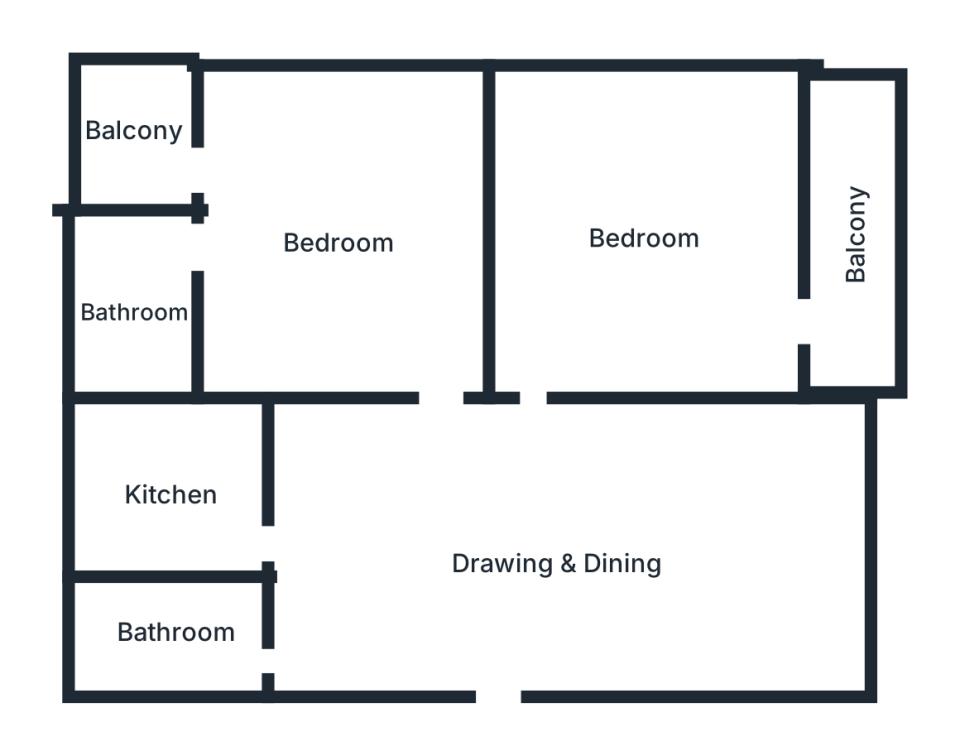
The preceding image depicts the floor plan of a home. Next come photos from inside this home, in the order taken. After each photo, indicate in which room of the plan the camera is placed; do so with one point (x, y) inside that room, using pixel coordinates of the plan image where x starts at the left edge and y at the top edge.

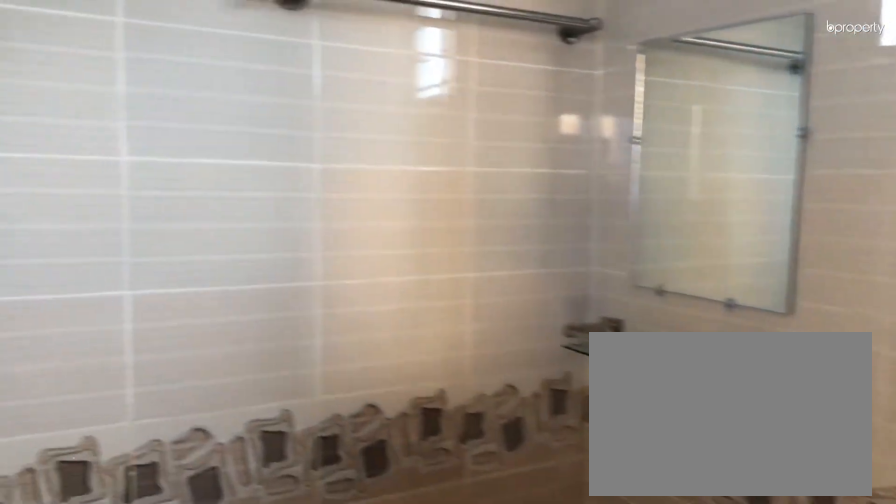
(130, 298)
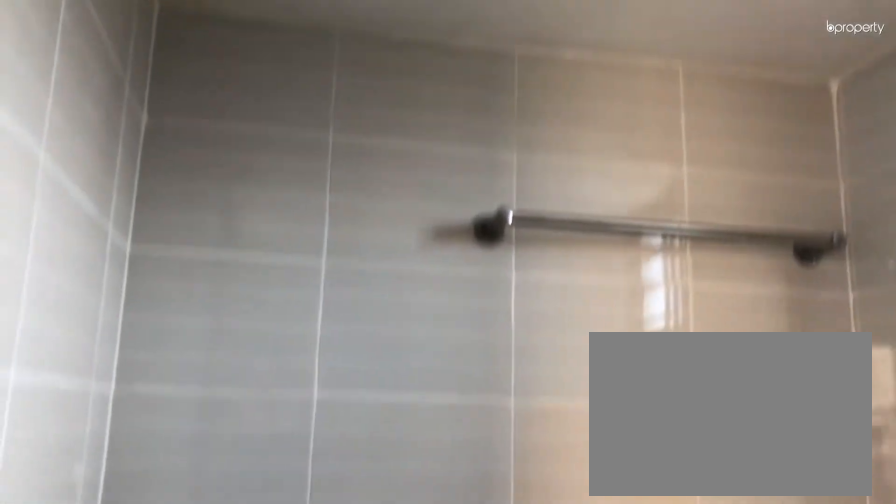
(130, 298)
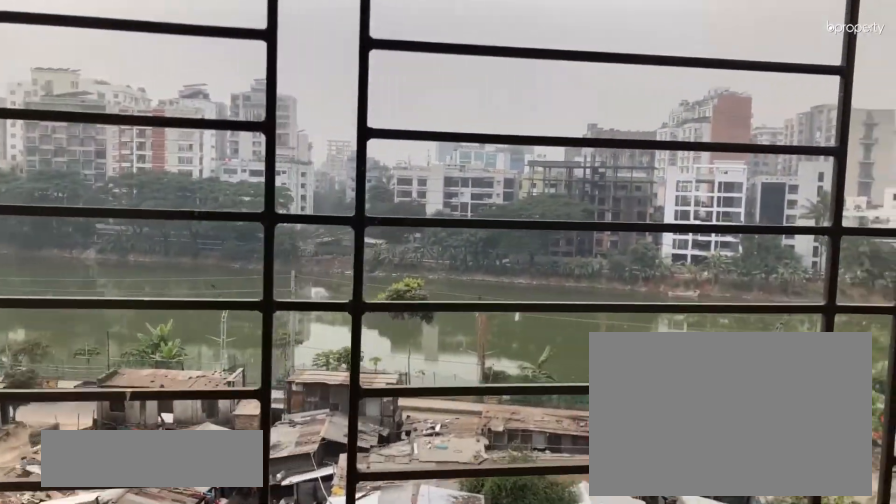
(147, 162)
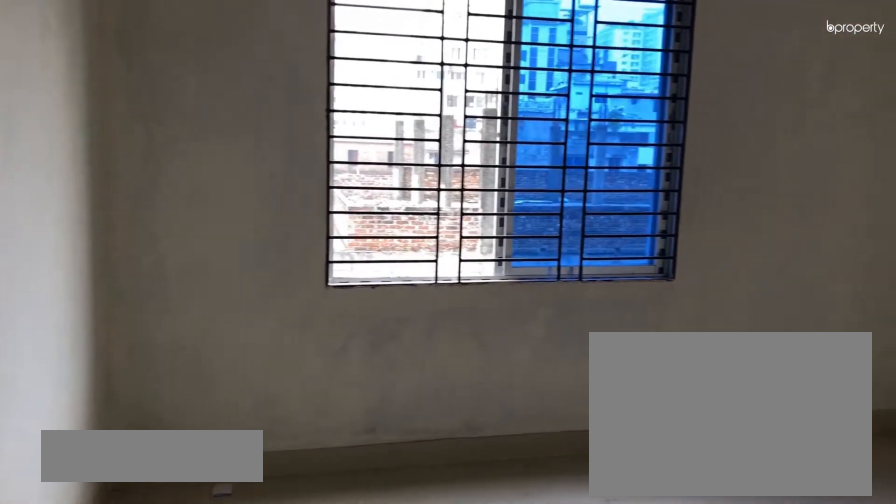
(643, 252)
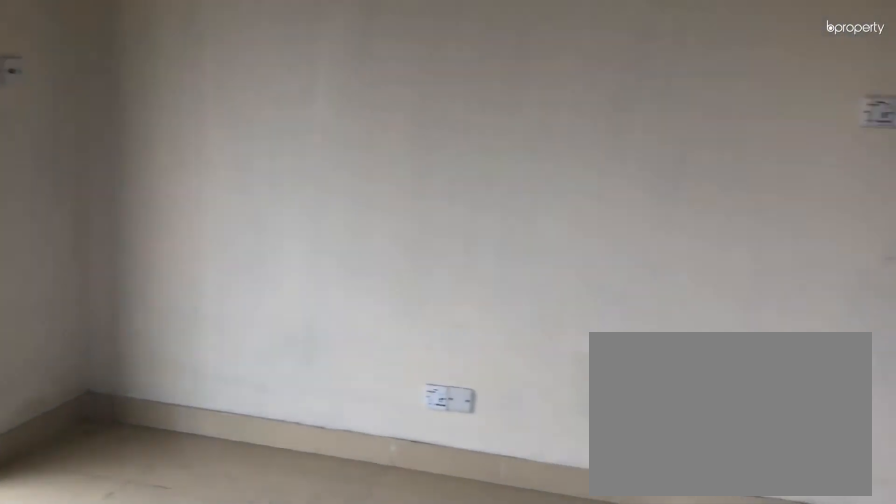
(643, 252)
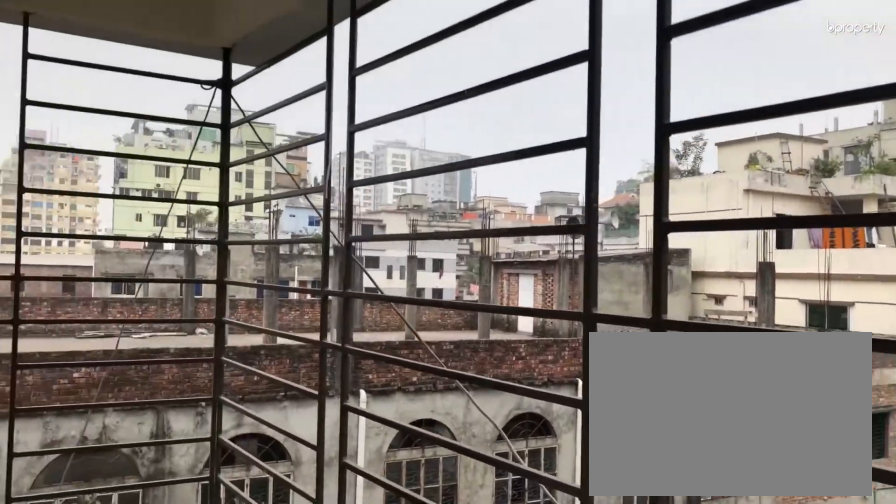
(857, 242)
